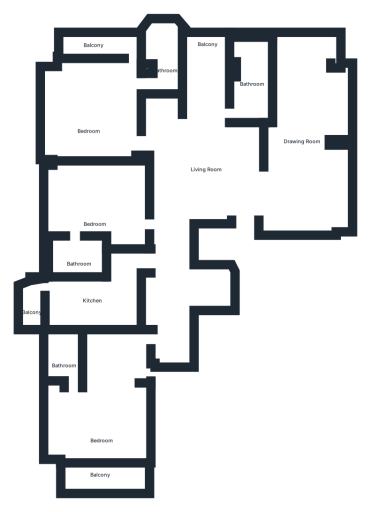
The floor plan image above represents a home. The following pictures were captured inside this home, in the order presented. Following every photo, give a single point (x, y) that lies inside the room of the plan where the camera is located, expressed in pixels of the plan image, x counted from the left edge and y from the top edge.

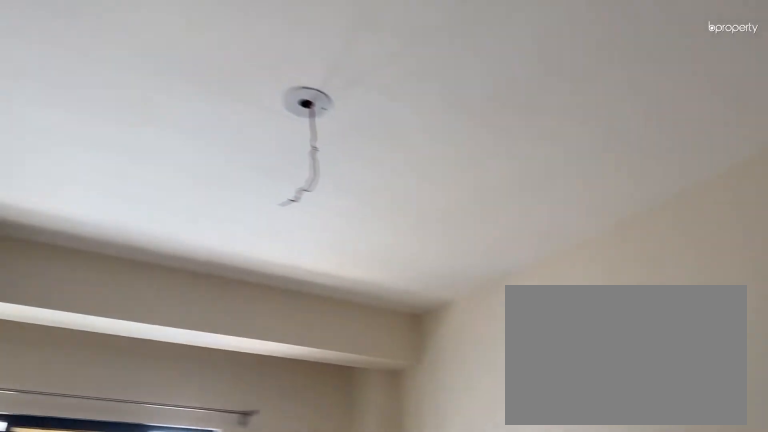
(94, 209)
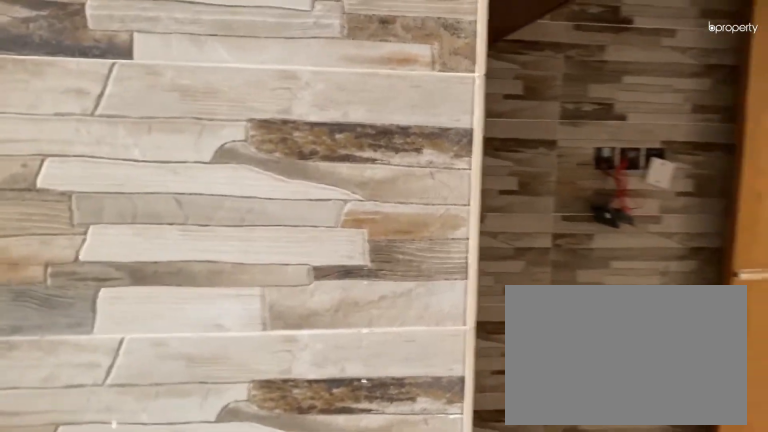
(89, 308)
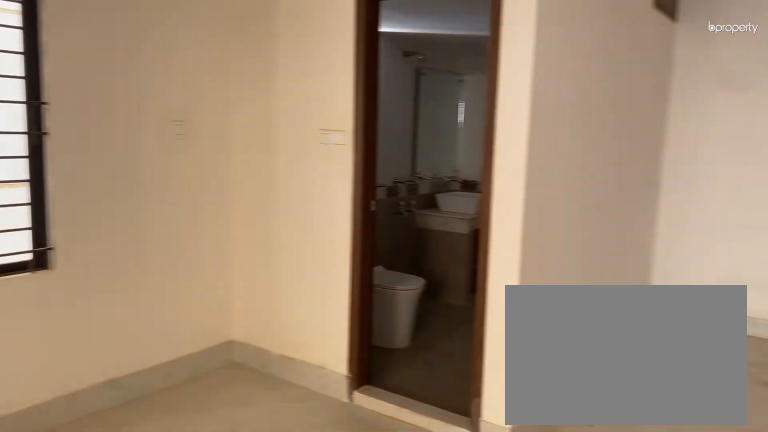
(102, 415)
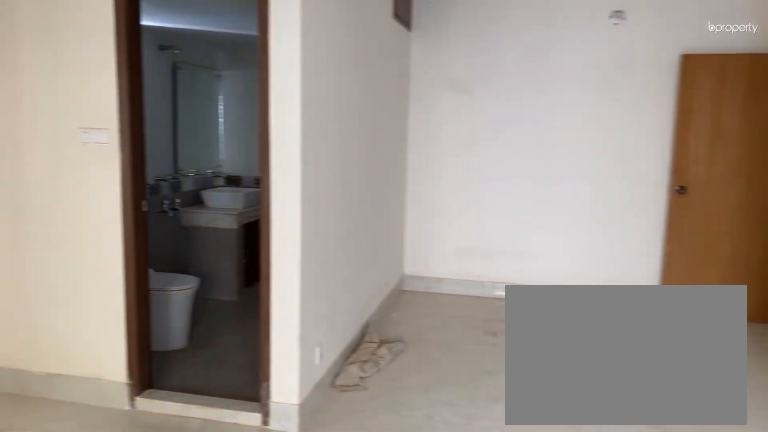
(102, 415)
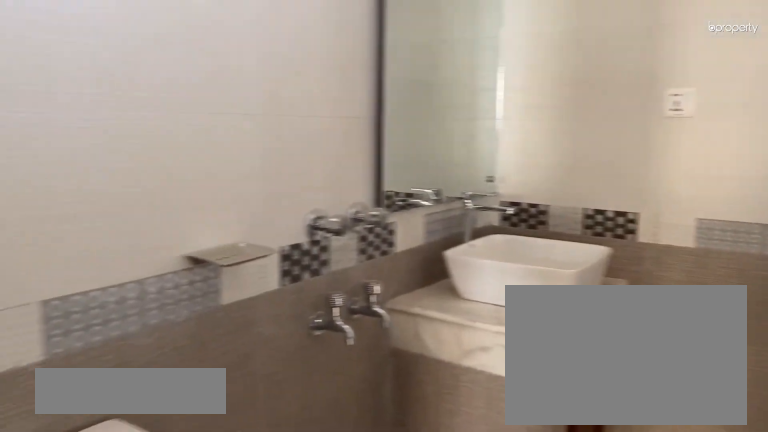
(66, 358)
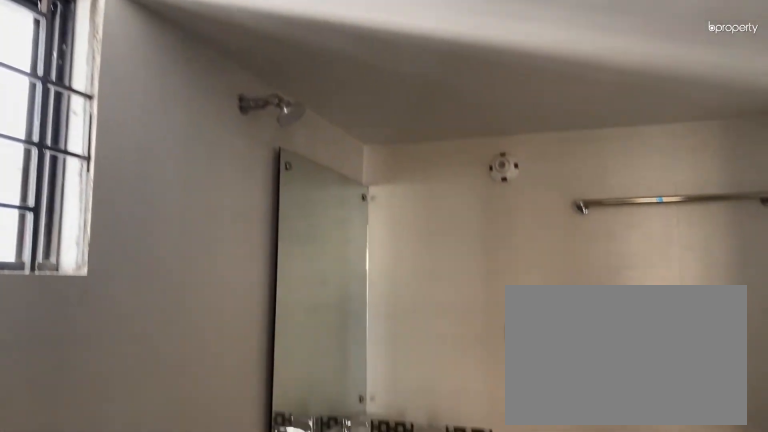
(66, 358)
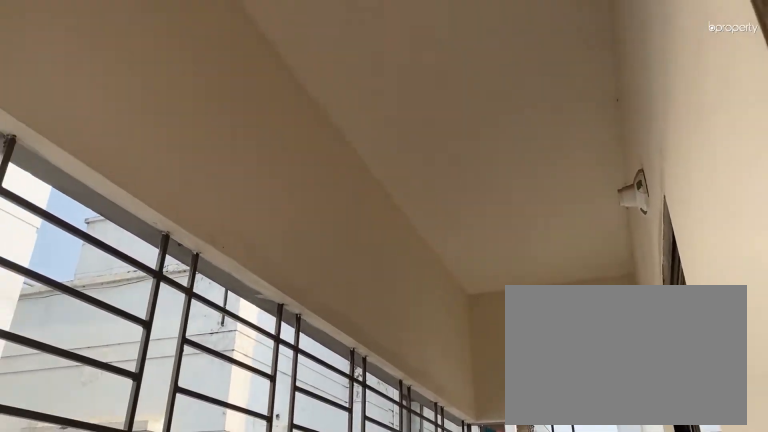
(96, 475)
